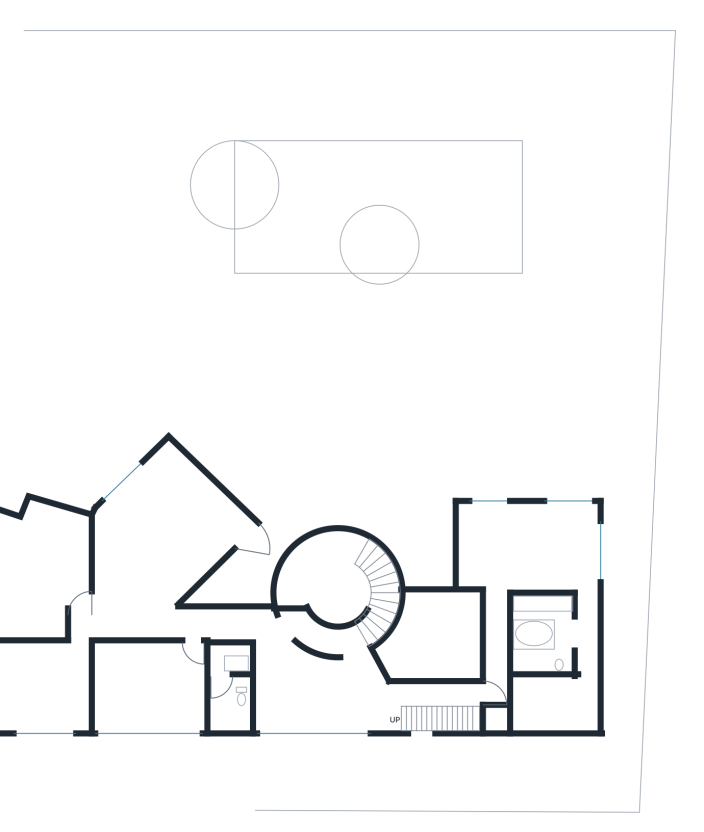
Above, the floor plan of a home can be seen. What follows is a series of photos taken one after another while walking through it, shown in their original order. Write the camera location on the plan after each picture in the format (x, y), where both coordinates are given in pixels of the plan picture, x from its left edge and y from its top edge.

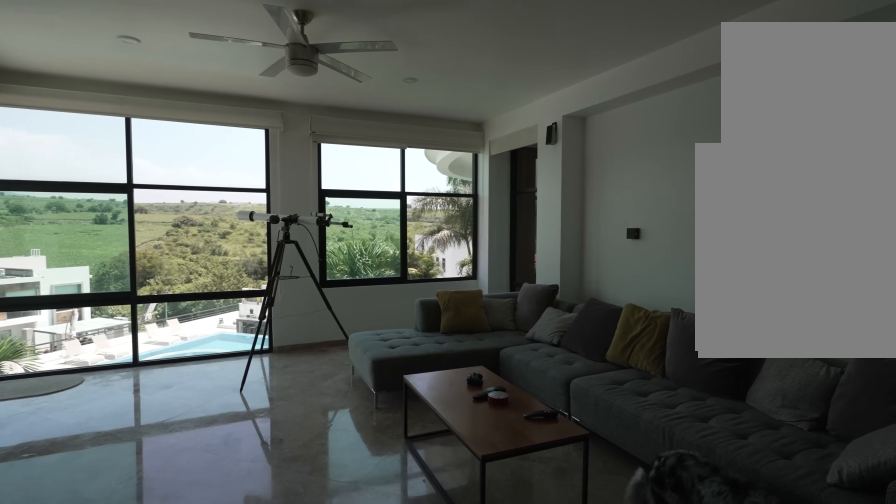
(145, 558)
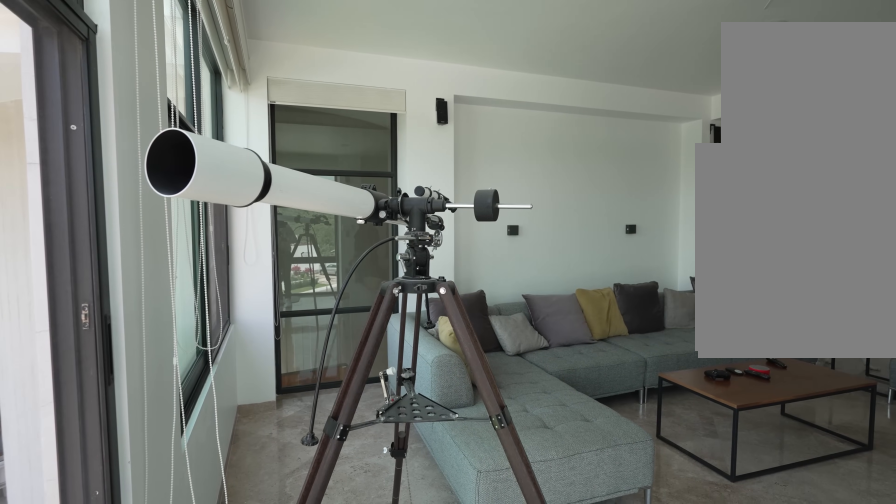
(171, 478)
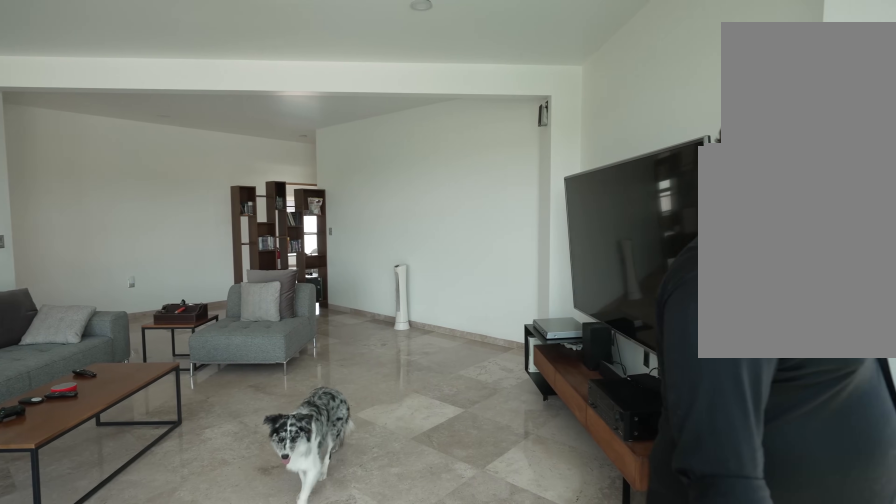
(169, 472)
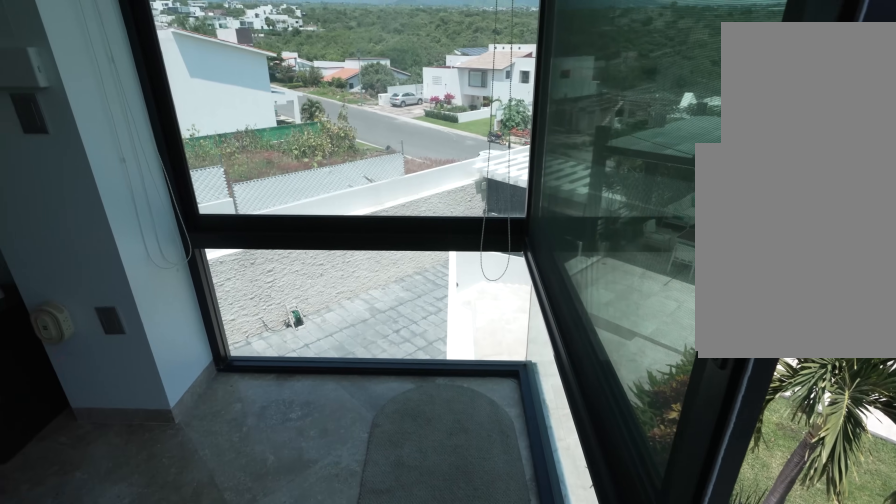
(169, 472)
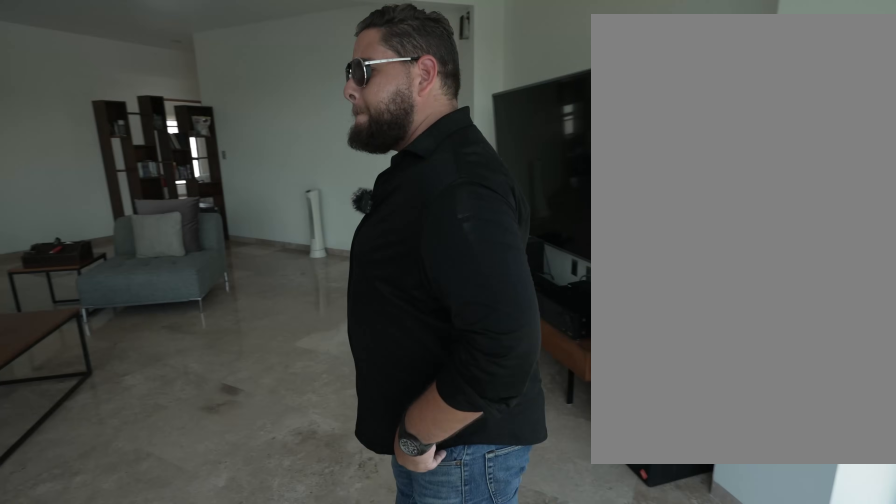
(169, 472)
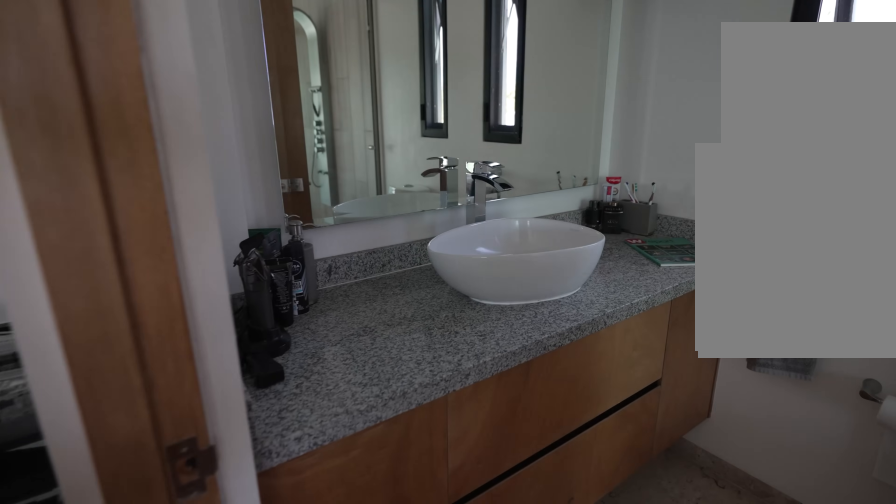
(26, 614)
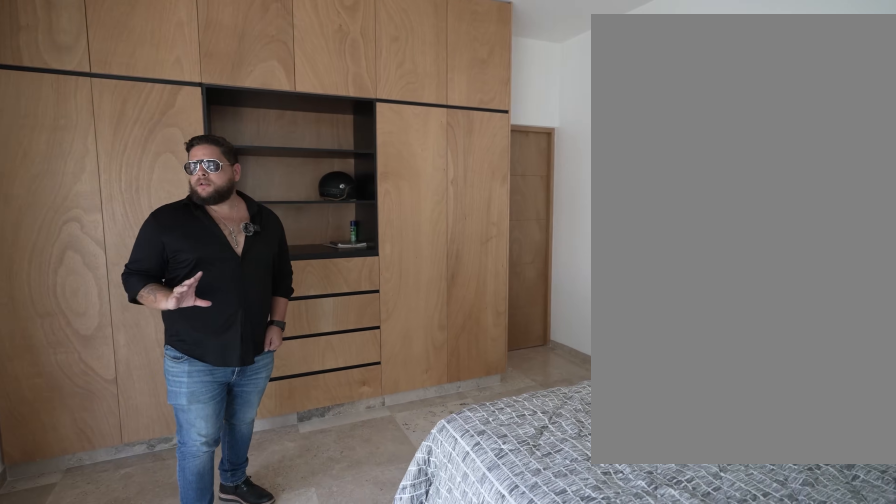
(53, 712)
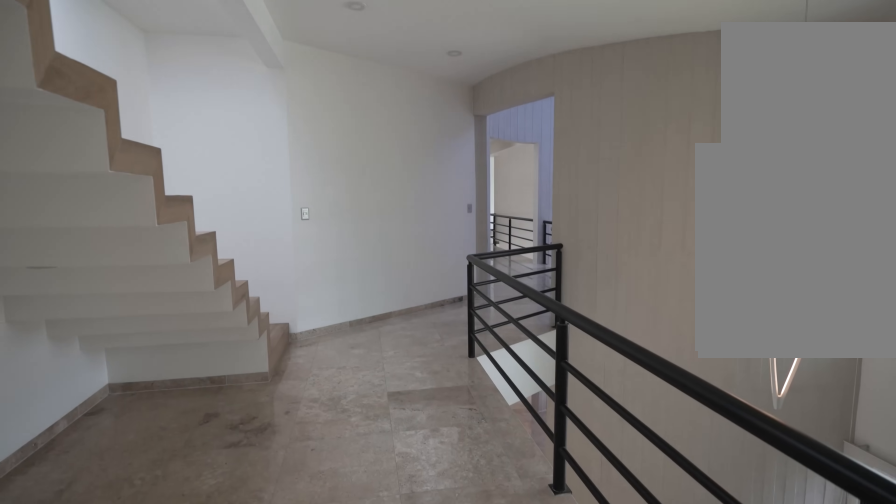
(467, 695)
